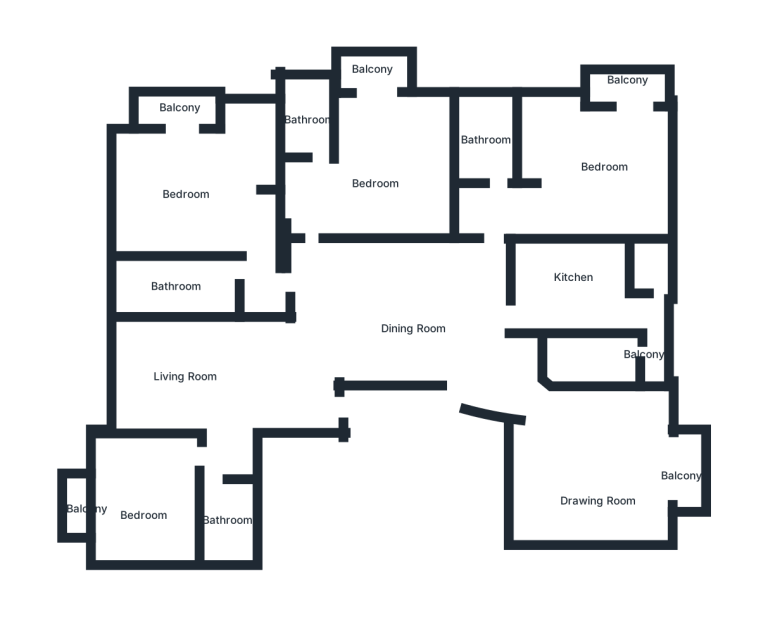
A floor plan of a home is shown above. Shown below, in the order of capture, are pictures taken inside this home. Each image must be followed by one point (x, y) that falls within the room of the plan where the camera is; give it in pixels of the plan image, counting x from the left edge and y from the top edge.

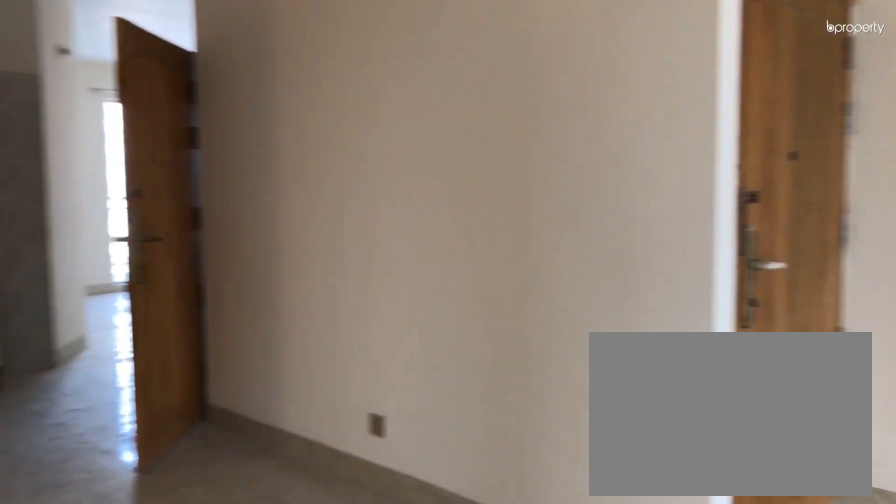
(449, 336)
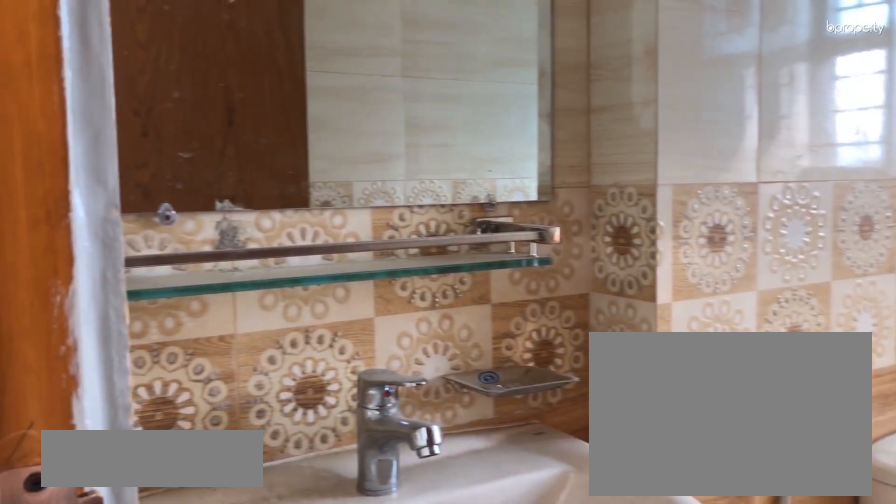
(316, 119)
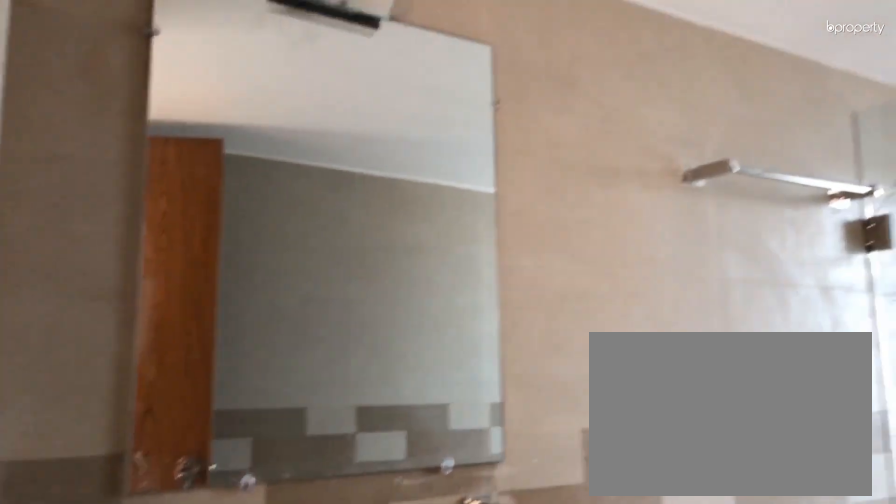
(183, 283)
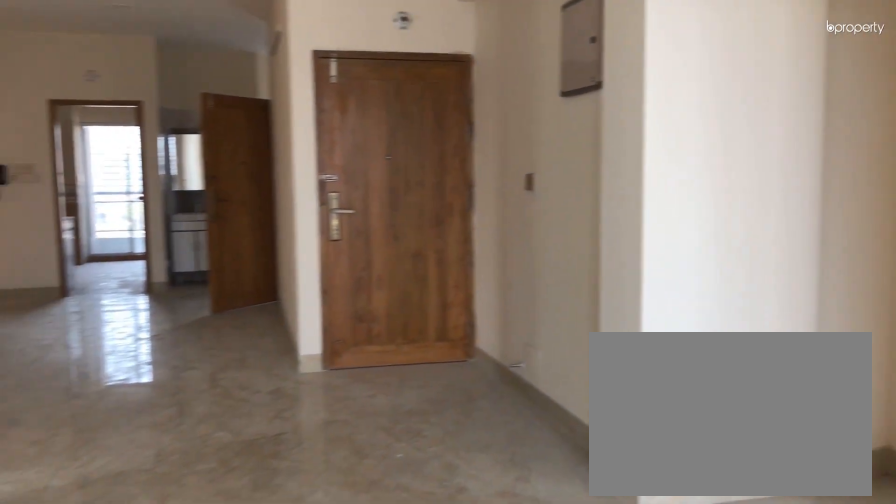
(219, 378)
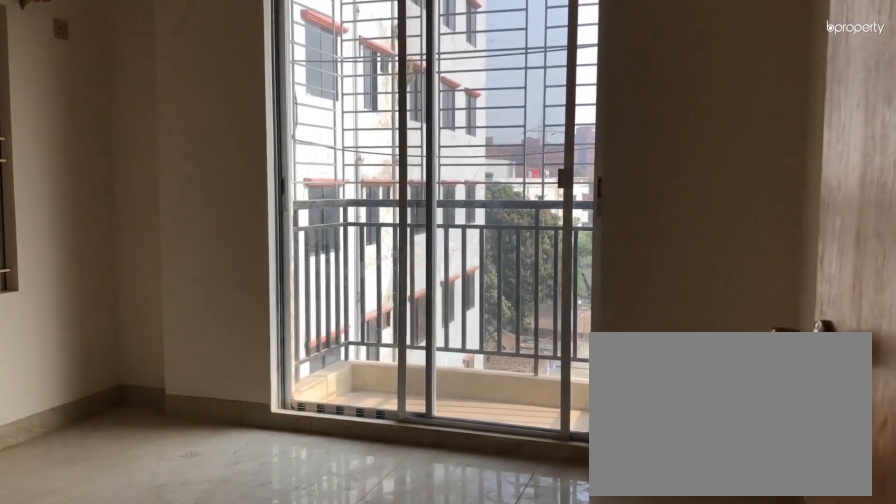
(142, 503)
